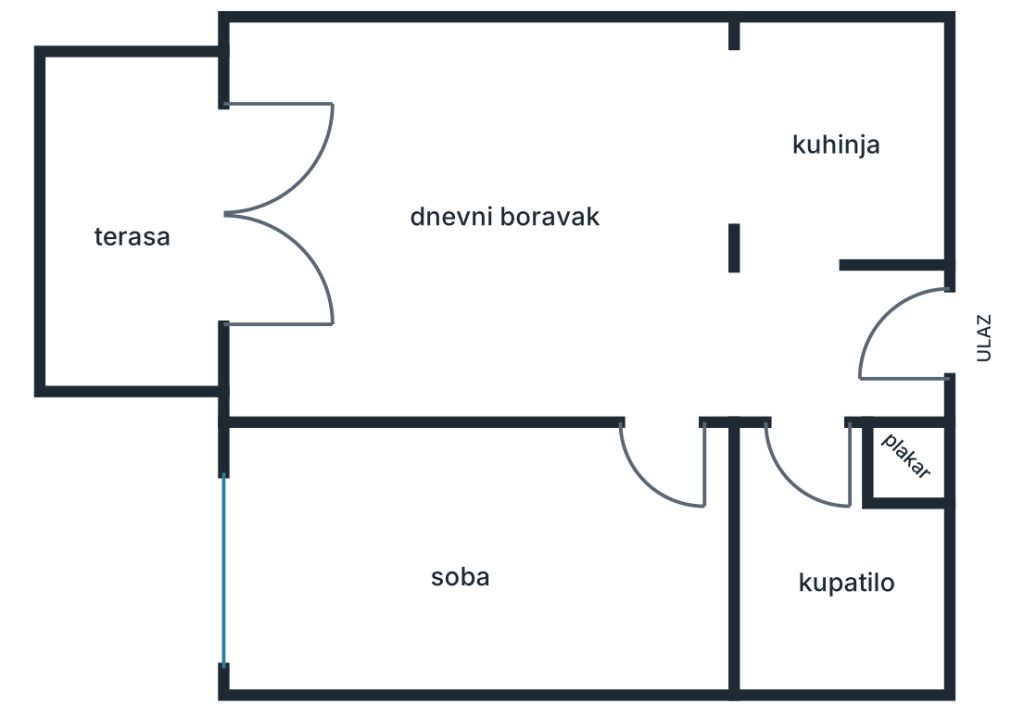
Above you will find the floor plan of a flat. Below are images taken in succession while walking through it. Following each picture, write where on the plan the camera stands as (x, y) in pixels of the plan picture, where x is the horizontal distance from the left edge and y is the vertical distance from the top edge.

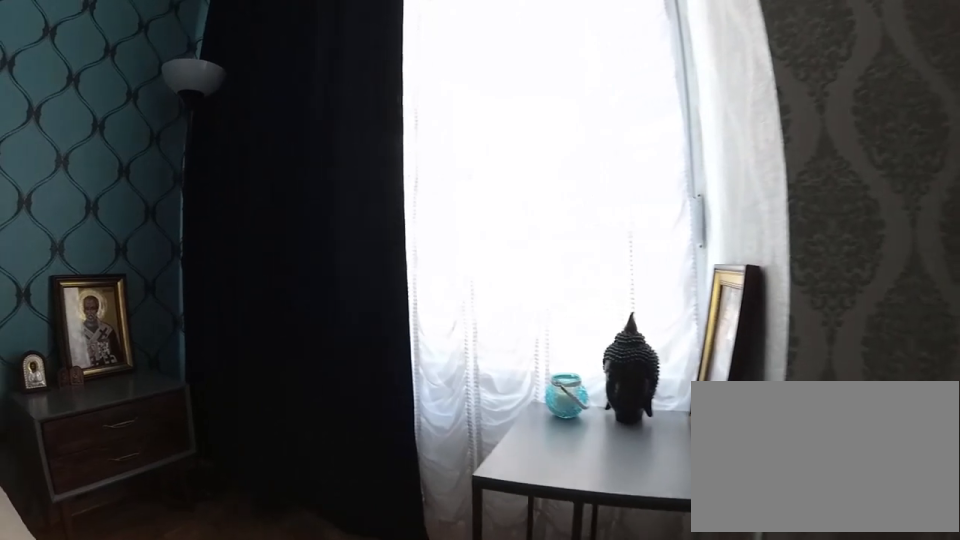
(354, 461)
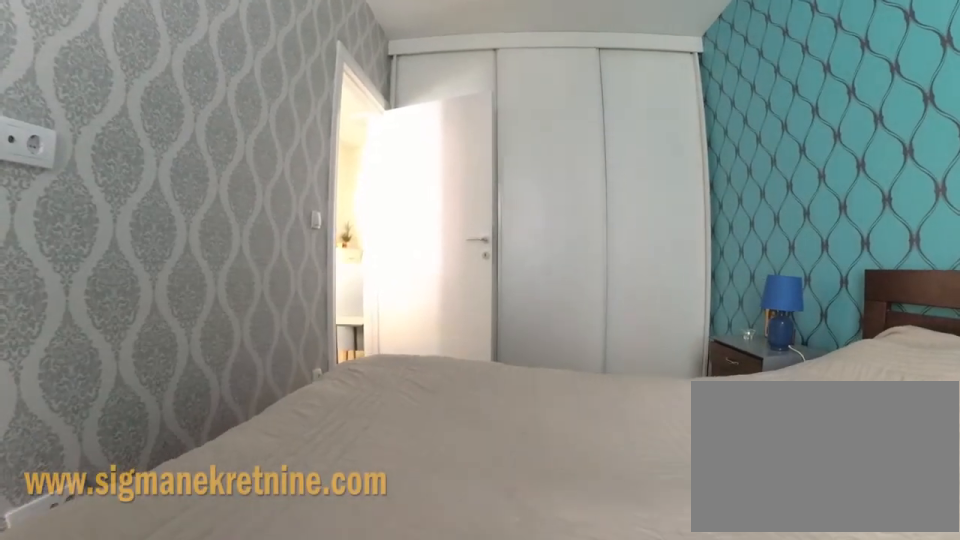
(351, 516)
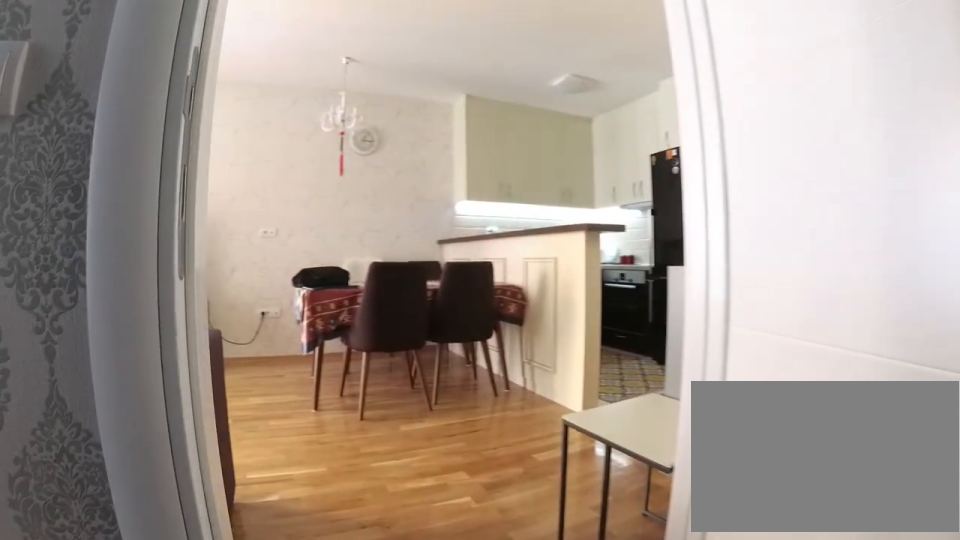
(652, 501)
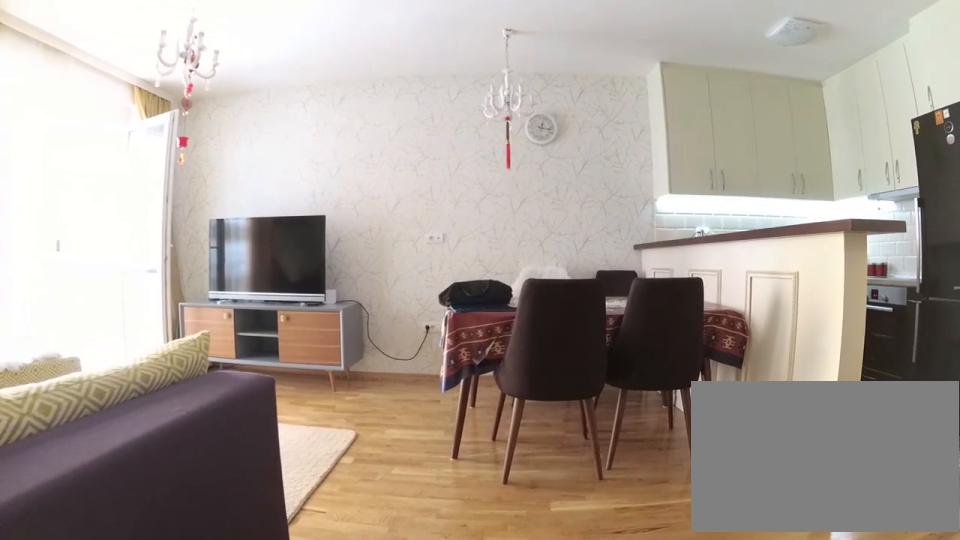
(656, 436)
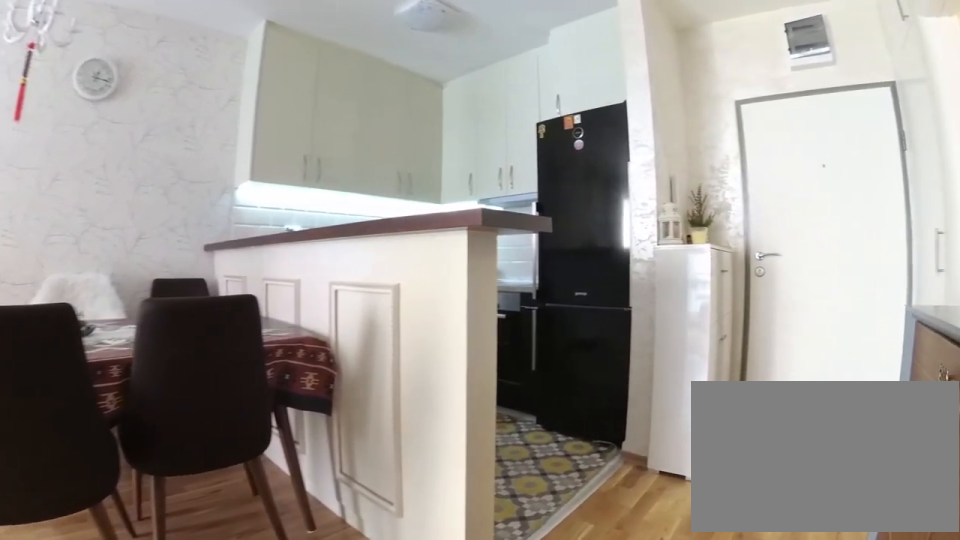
(643, 374)
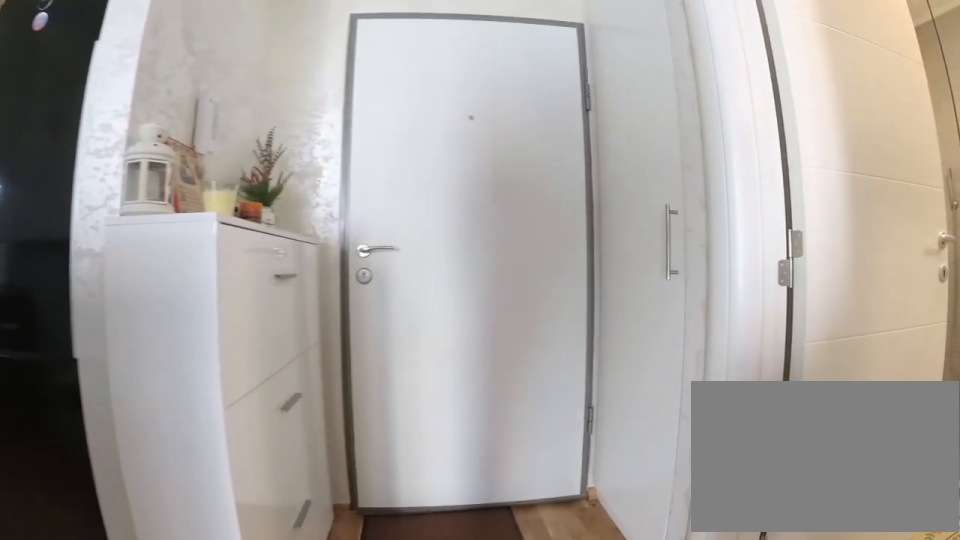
(776, 335)
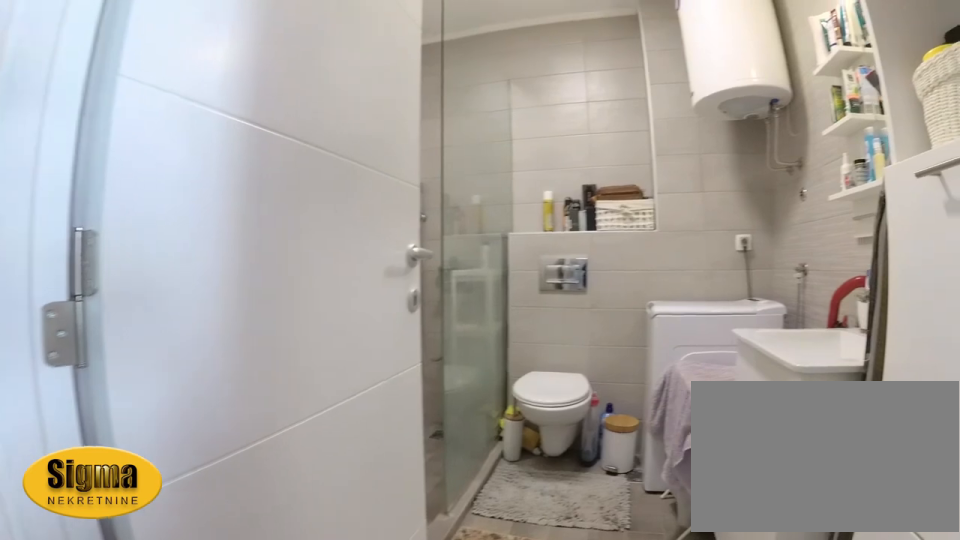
(819, 352)
